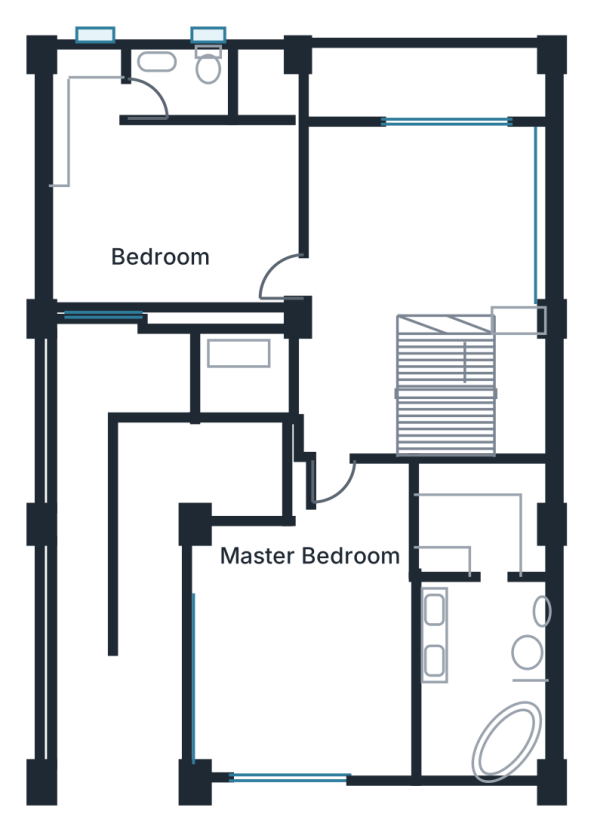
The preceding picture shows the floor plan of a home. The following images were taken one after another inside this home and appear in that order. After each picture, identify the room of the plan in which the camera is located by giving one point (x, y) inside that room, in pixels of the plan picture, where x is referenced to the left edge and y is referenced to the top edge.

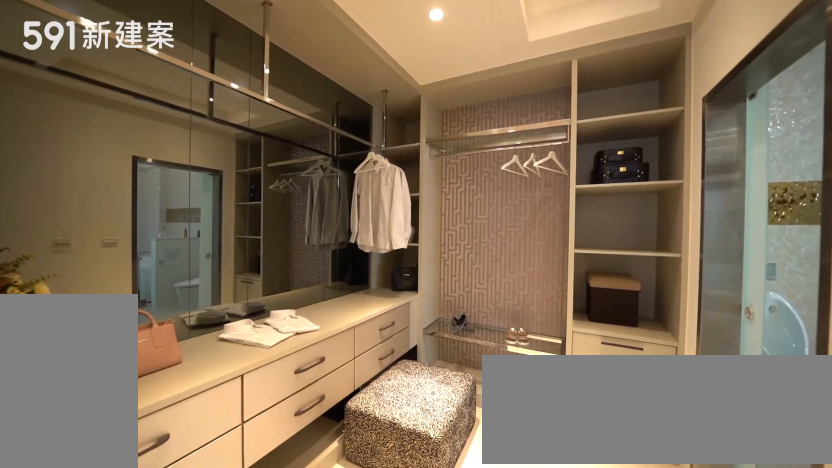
(493, 524)
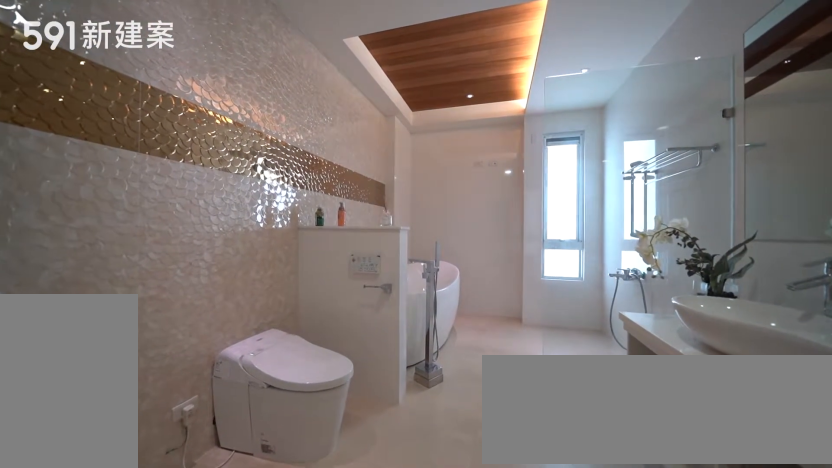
(489, 700)
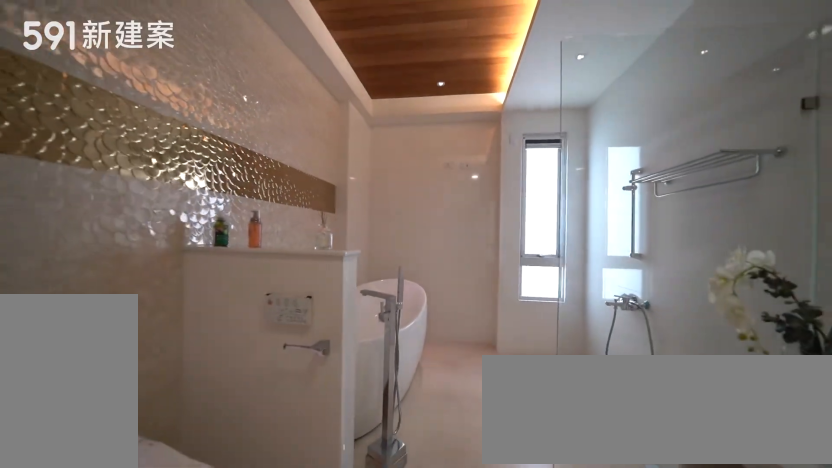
(489, 700)
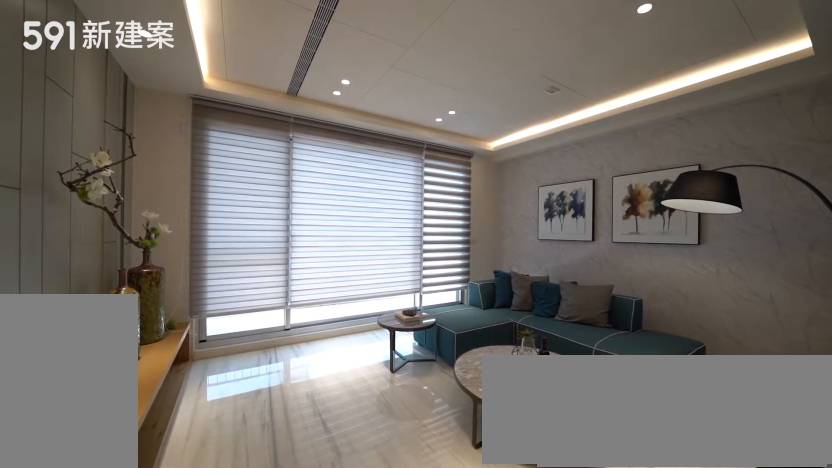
(432, 224)
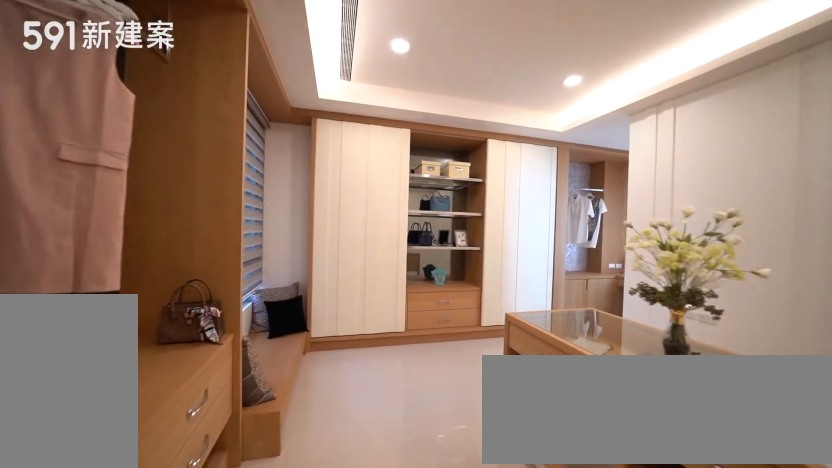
(157, 204)
